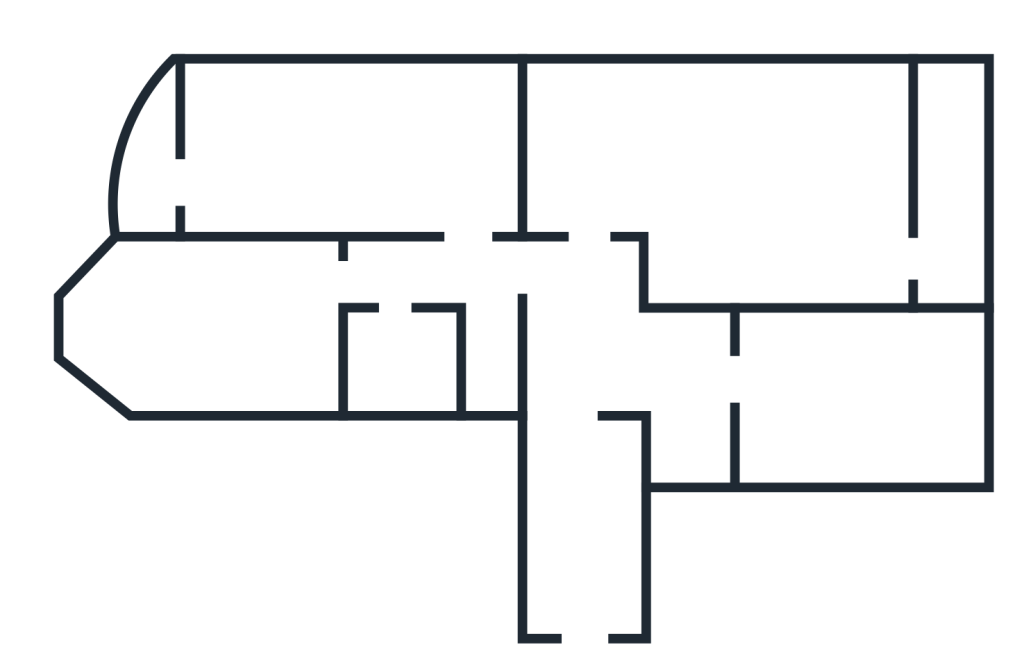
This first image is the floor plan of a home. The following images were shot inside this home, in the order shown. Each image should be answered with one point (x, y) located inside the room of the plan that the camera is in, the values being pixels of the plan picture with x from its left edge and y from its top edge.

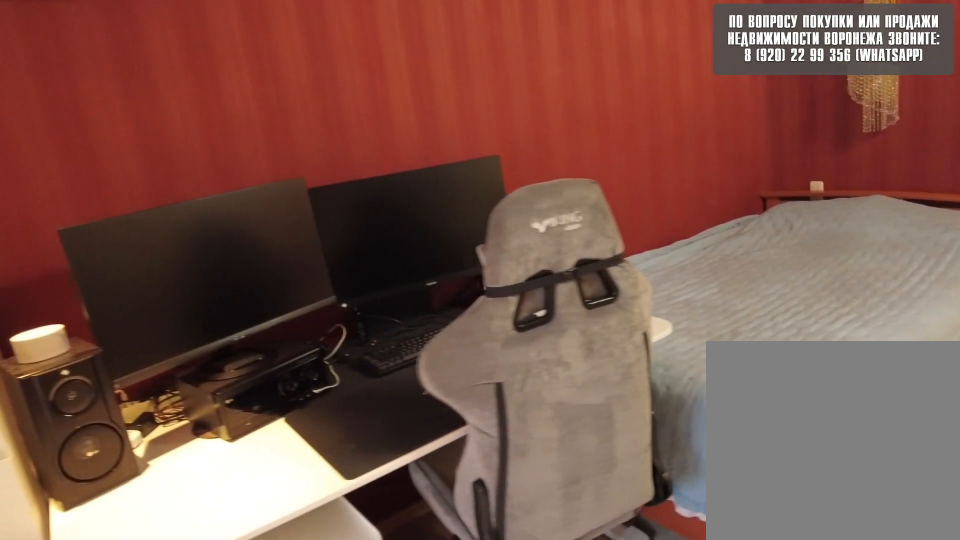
(666, 166)
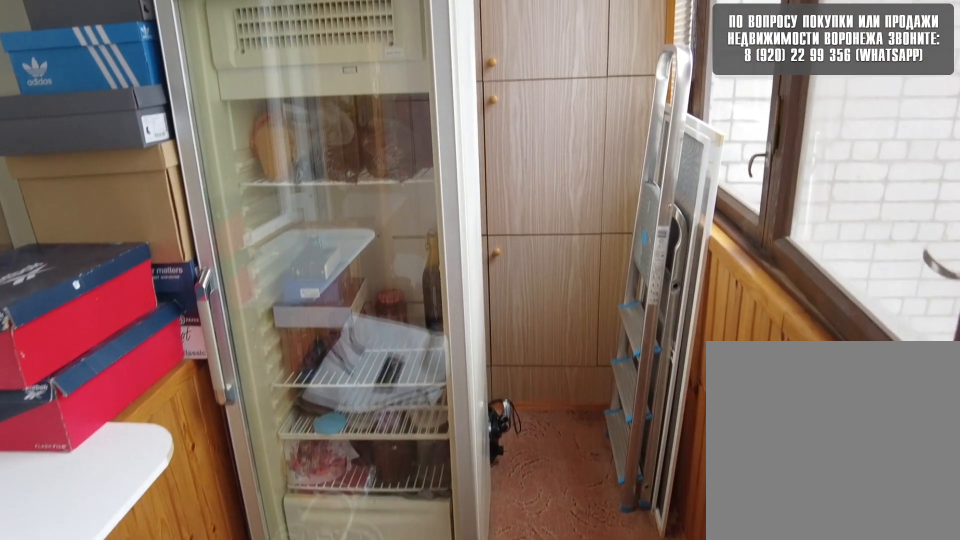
(971, 249)
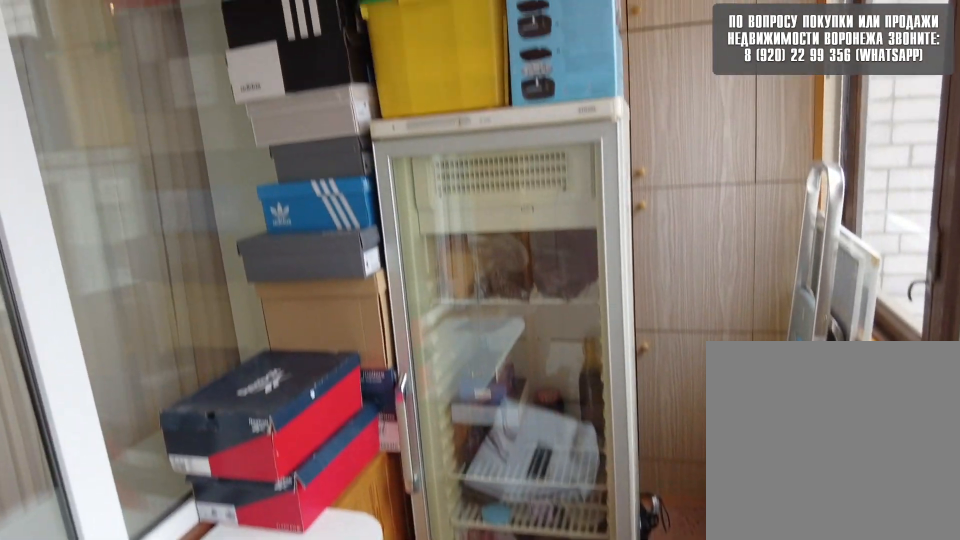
(971, 249)
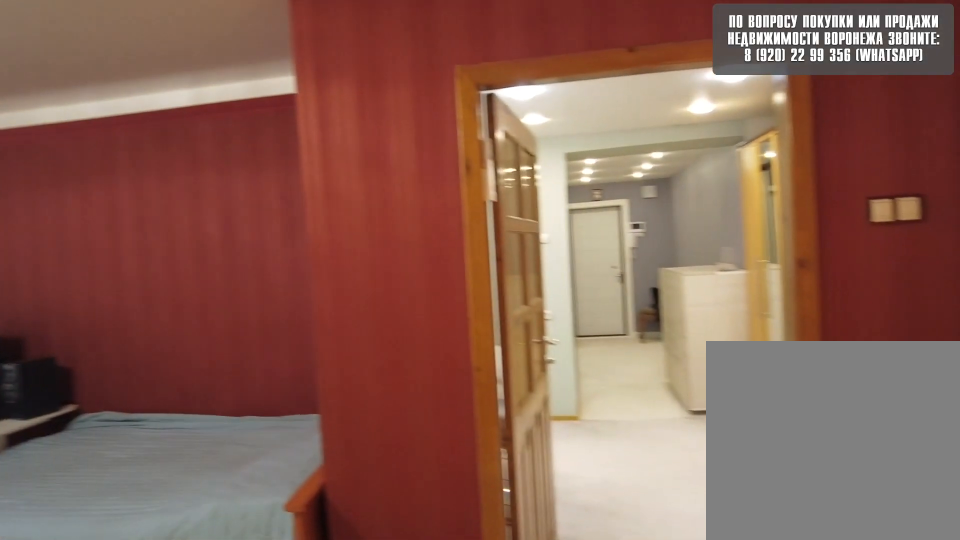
(586, 195)
